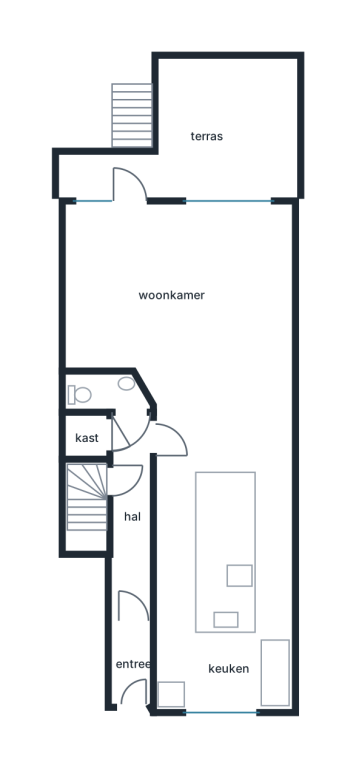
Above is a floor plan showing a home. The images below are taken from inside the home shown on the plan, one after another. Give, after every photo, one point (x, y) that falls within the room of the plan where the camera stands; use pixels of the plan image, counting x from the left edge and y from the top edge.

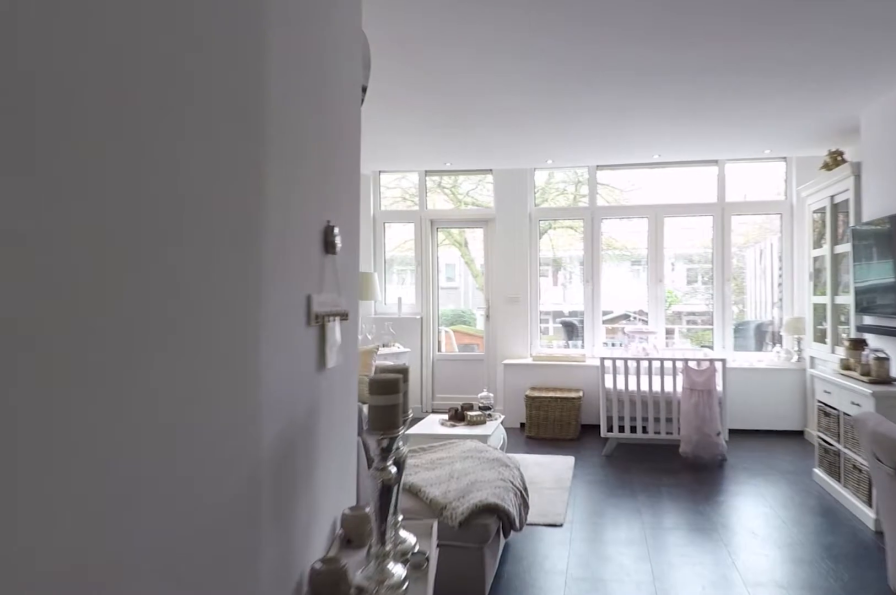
(223, 556)
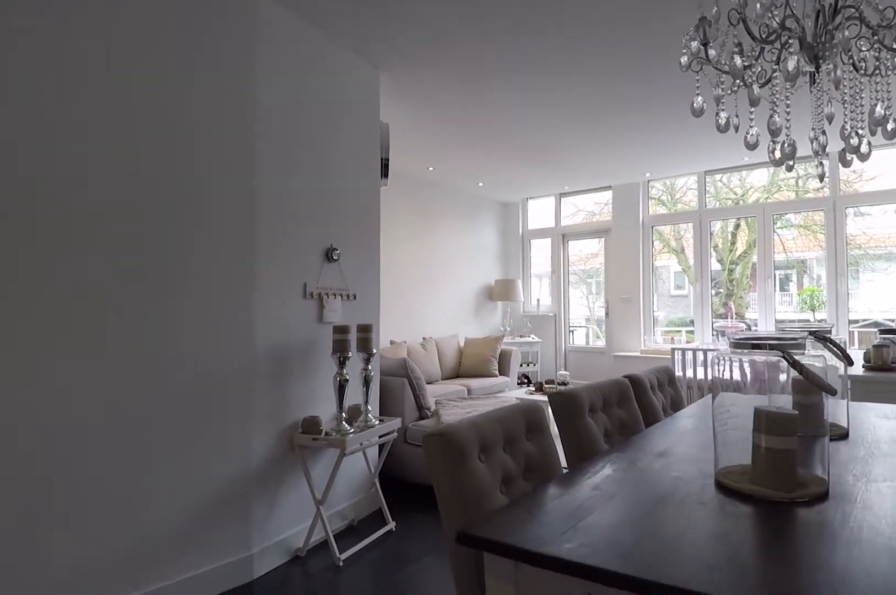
(223, 556)
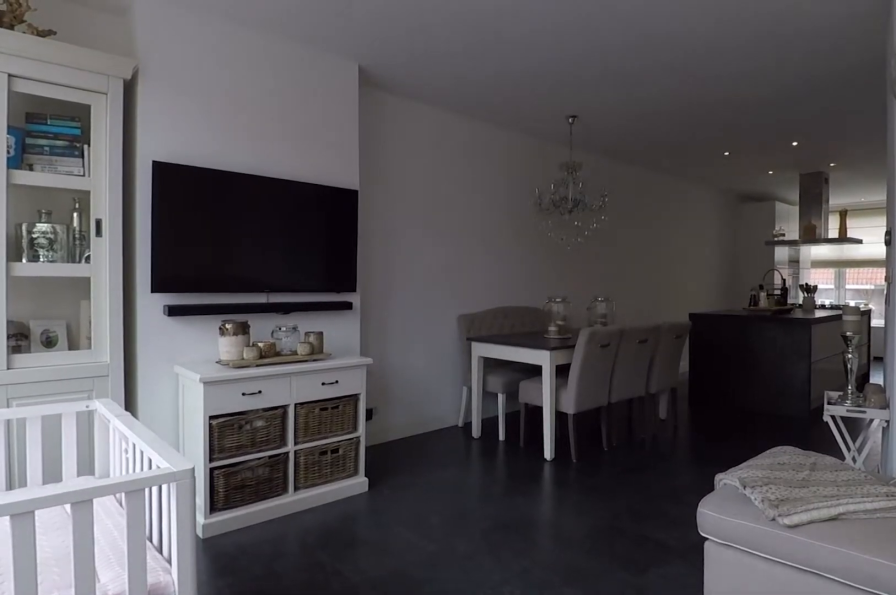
(123, 291)
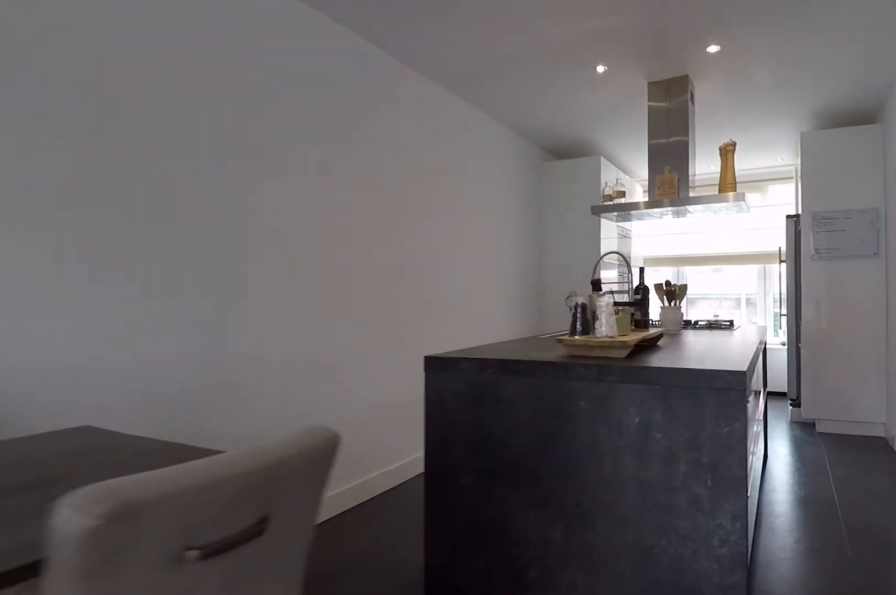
(223, 555)
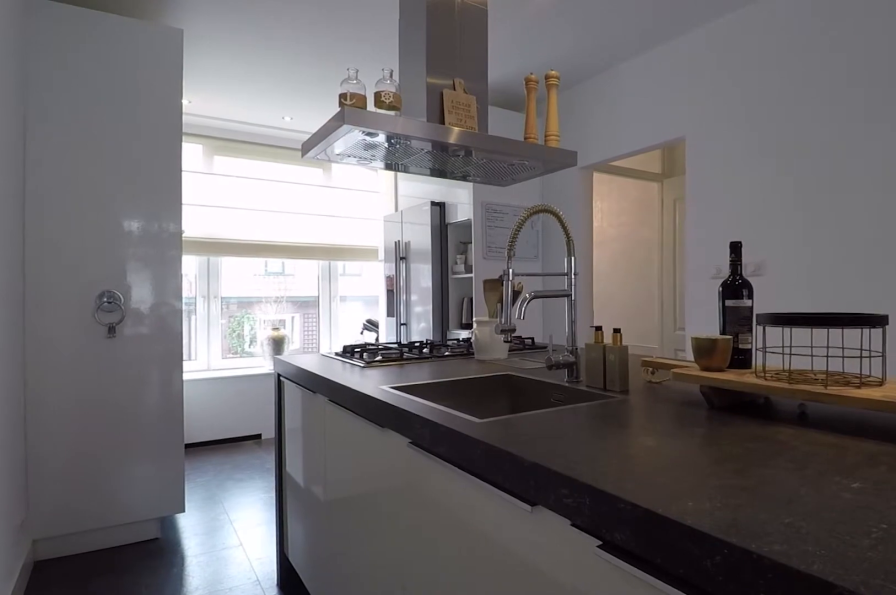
(223, 555)
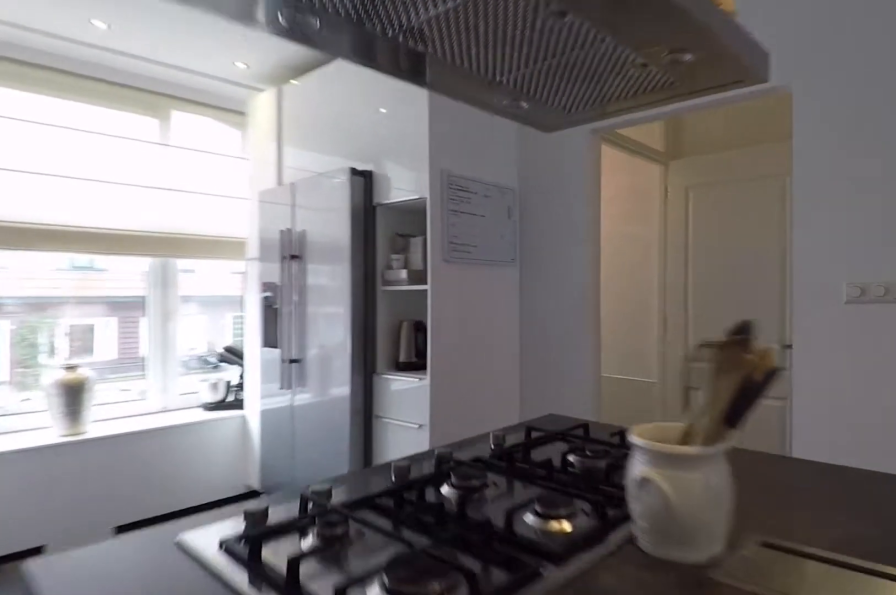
(223, 555)
